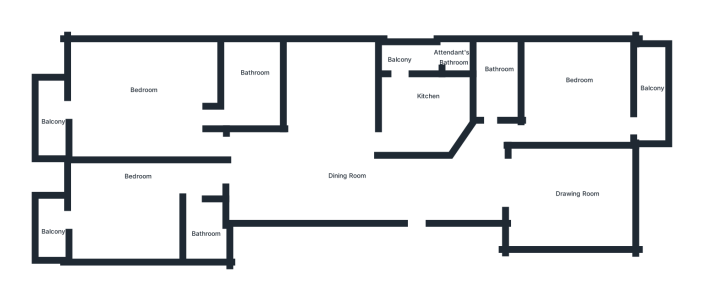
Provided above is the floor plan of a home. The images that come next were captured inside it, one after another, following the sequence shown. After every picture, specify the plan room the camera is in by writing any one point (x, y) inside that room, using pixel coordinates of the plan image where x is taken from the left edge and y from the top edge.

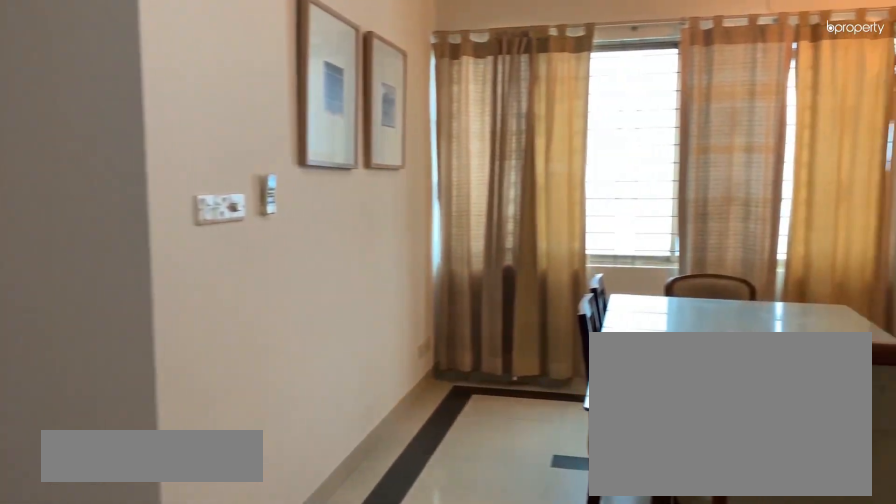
(329, 172)
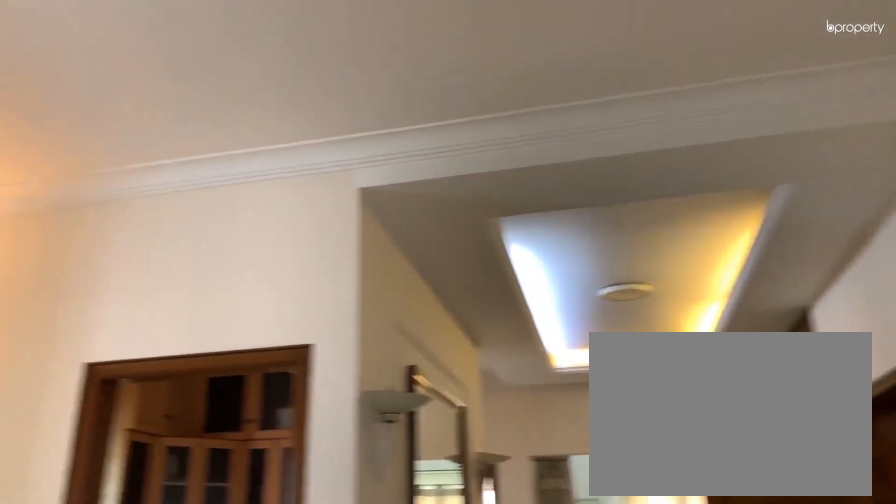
(343, 177)
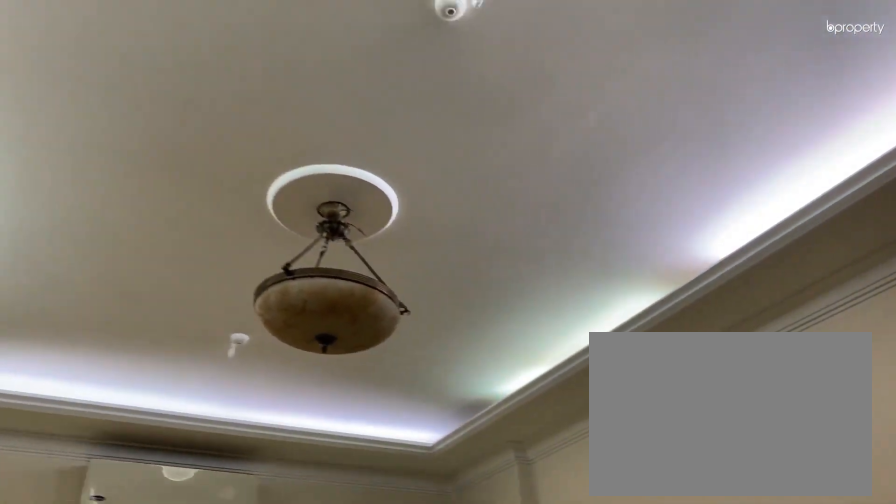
(571, 198)
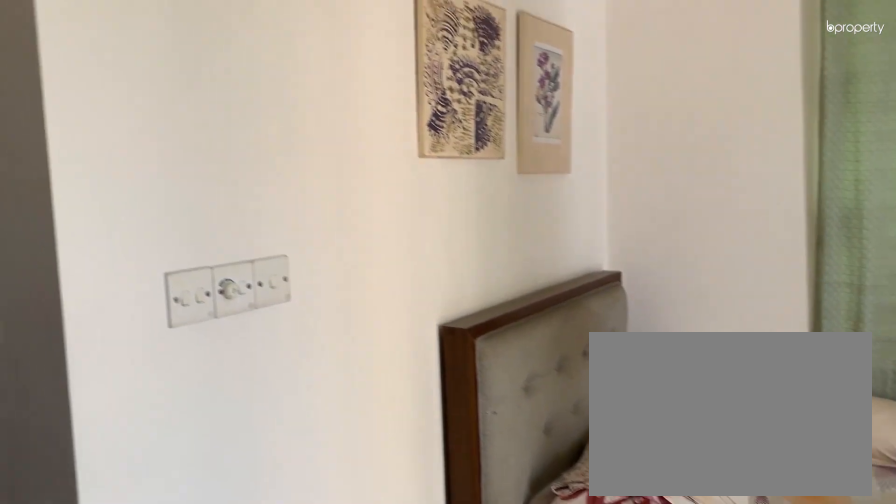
(585, 100)
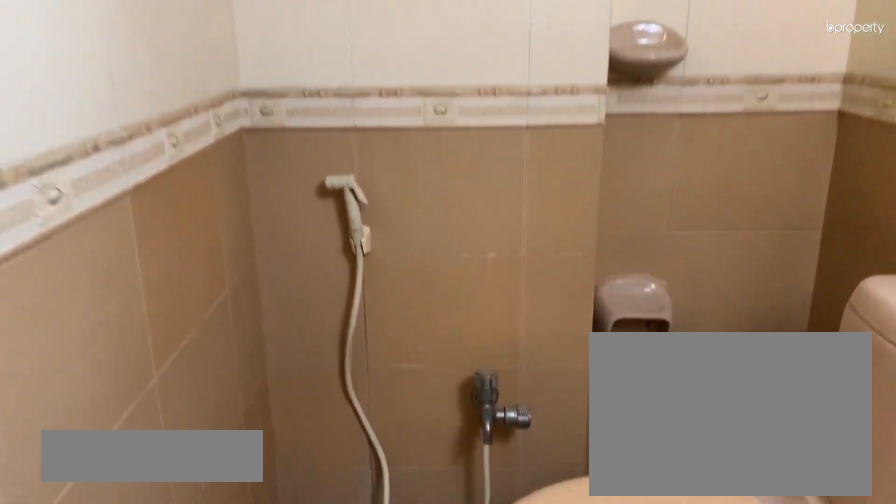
(497, 89)
